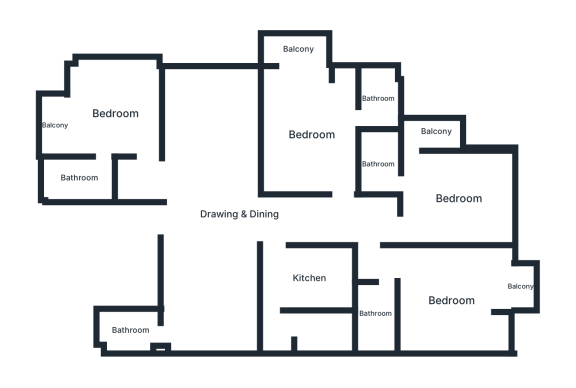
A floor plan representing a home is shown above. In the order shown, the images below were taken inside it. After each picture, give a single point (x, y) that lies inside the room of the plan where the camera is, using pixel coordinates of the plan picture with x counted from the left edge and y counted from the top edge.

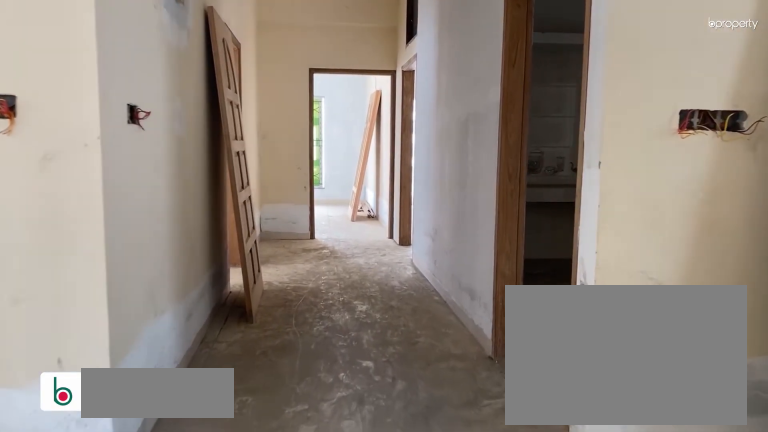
(239, 214)
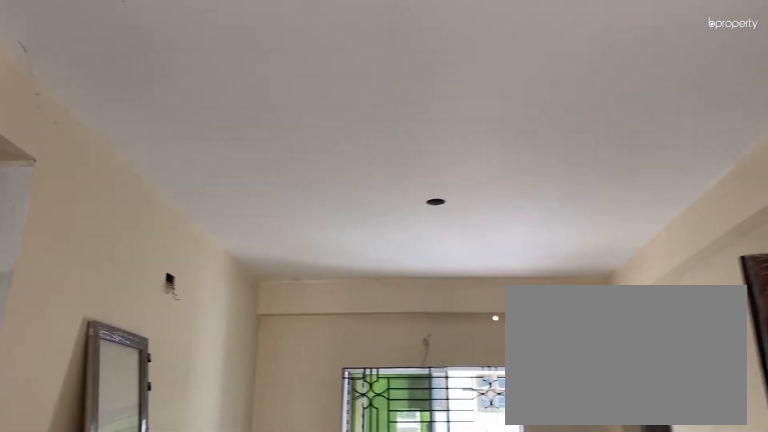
(239, 213)
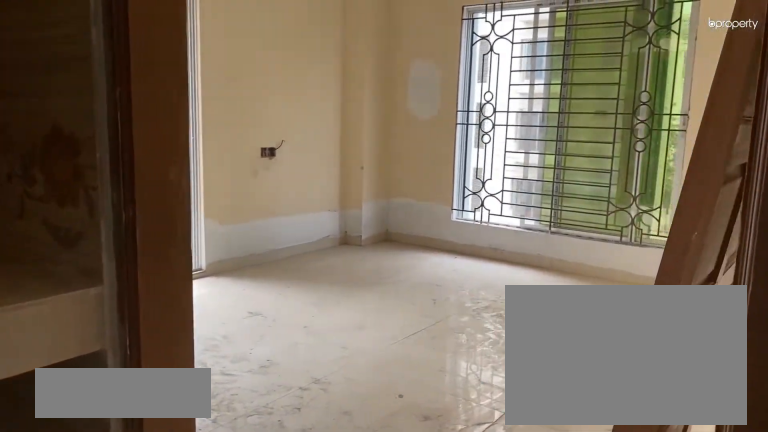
(129, 135)
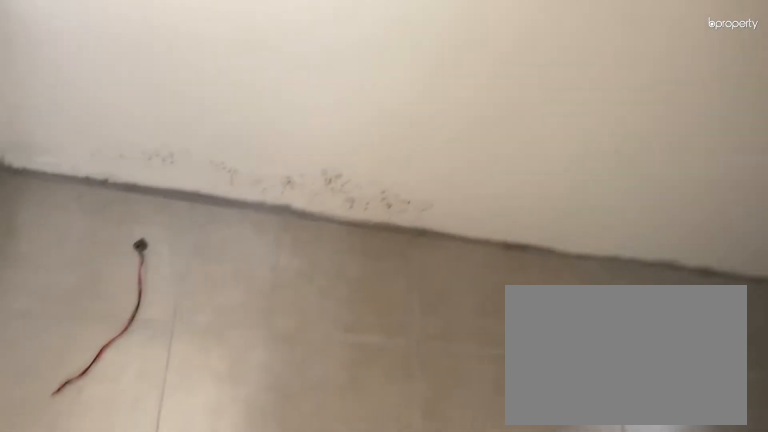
(79, 178)
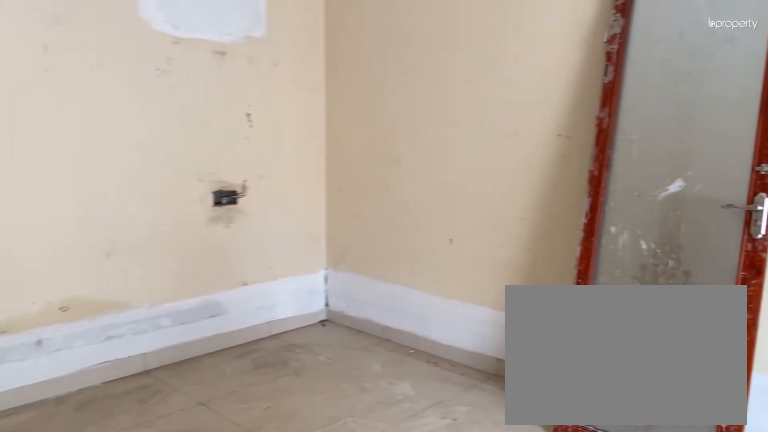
(311, 135)
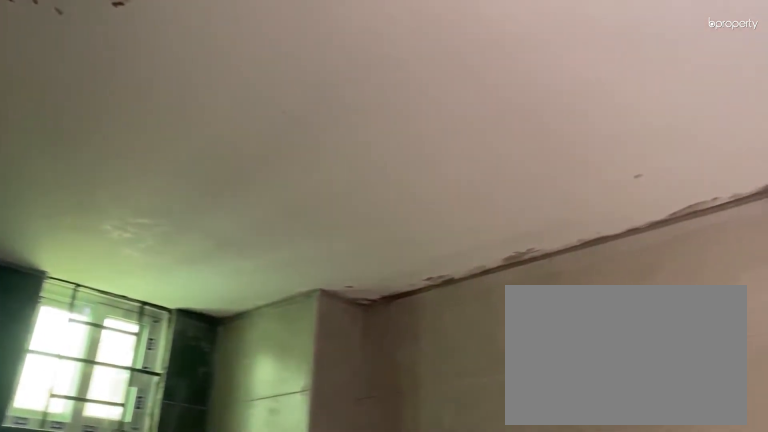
(379, 99)
